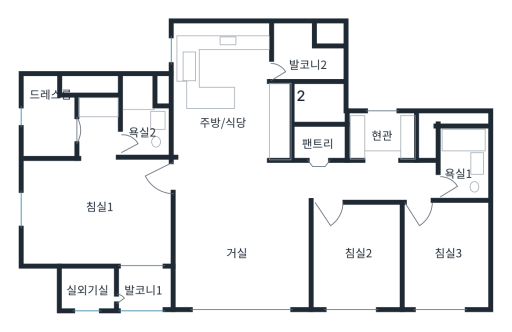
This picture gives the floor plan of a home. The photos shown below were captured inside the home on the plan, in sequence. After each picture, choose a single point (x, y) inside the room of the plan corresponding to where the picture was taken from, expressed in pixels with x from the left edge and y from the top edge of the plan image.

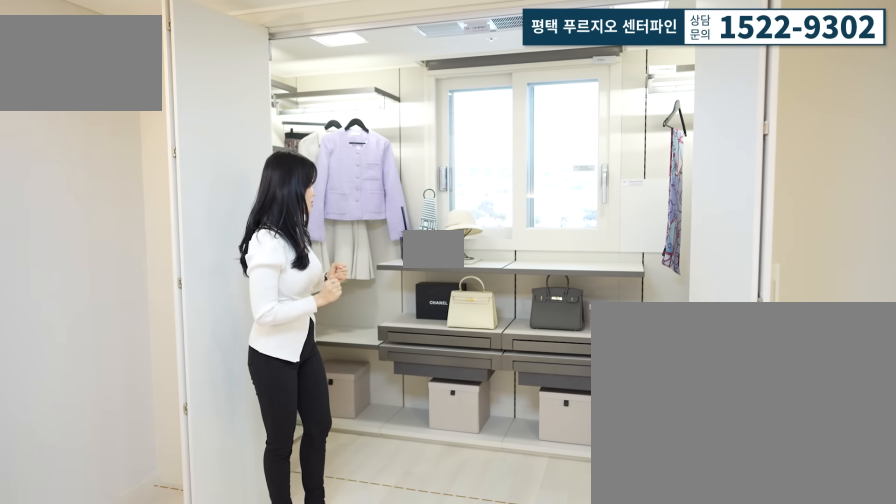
(61, 210)
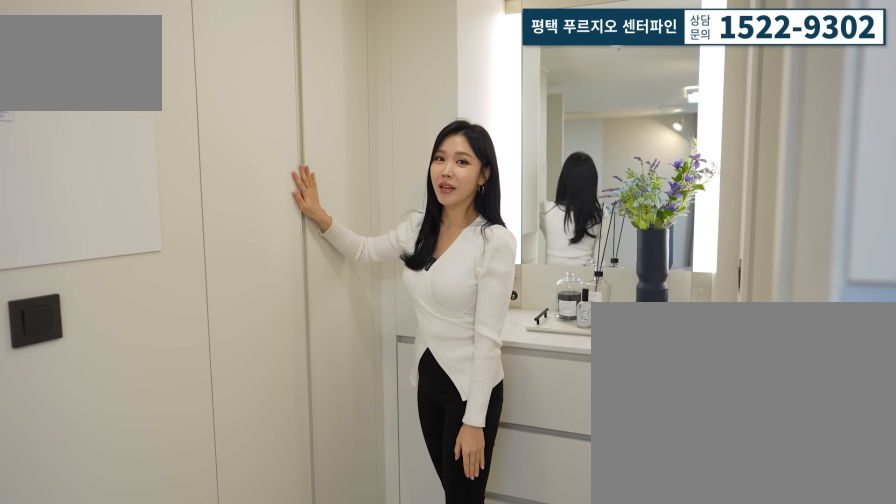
(61, 210)
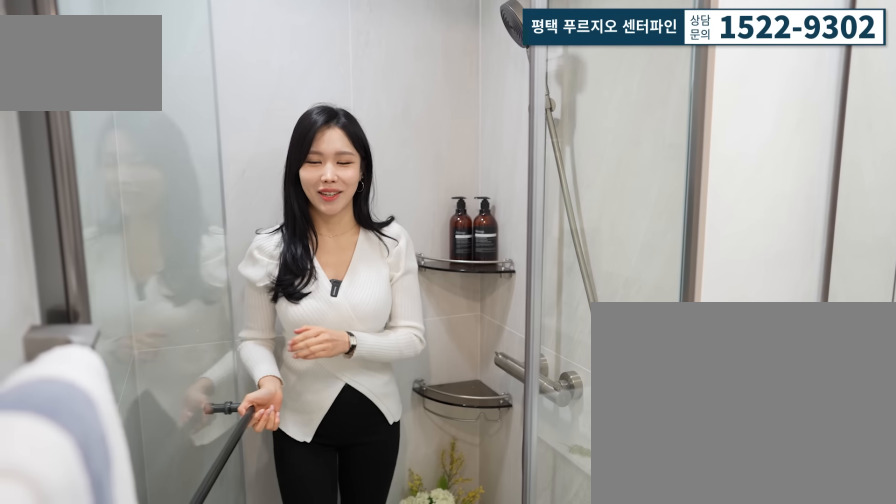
(140, 129)
